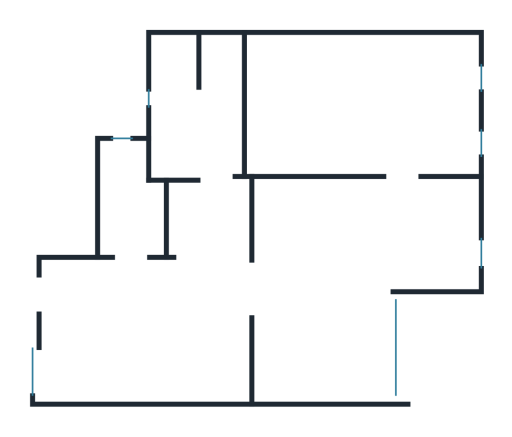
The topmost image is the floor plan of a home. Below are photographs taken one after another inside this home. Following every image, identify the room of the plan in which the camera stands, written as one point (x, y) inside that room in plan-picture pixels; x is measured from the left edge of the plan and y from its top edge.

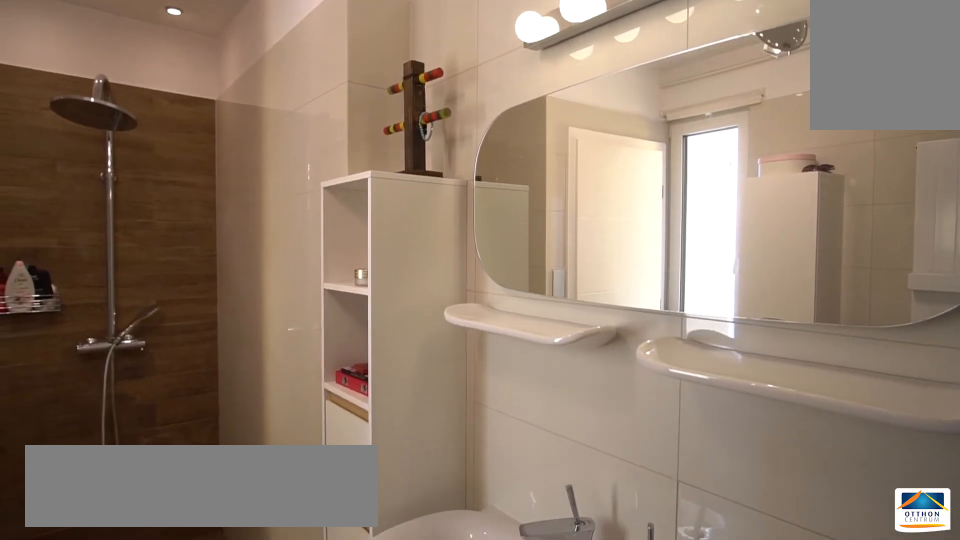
(198, 131)
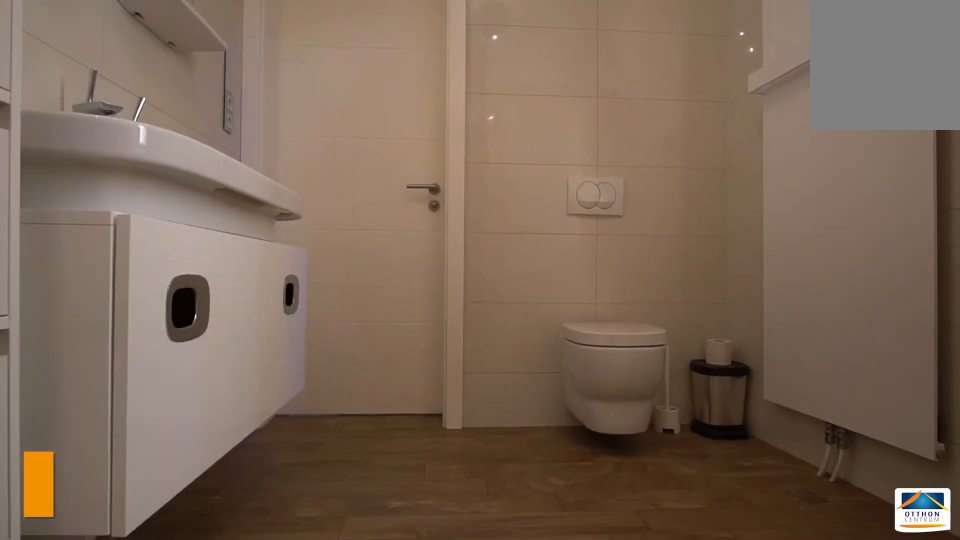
(198, 132)
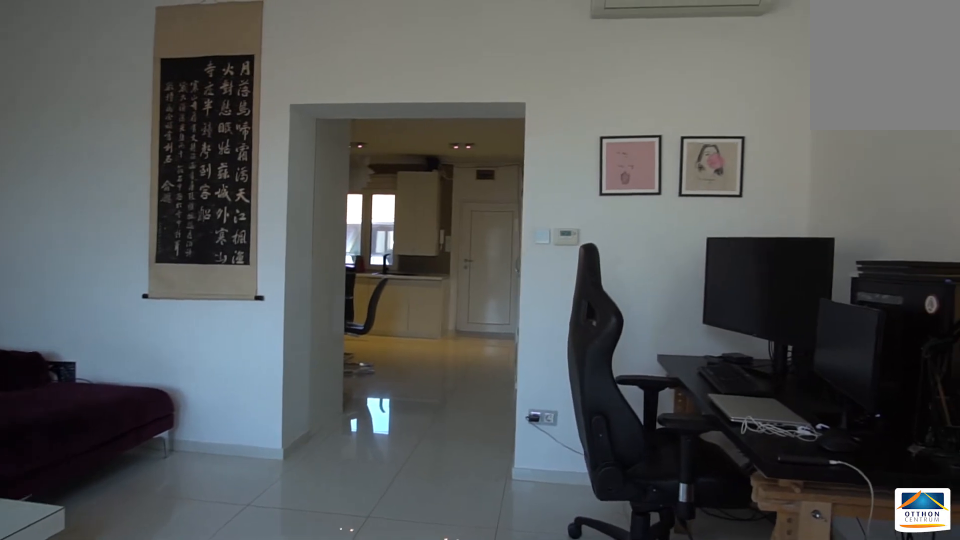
(357, 282)
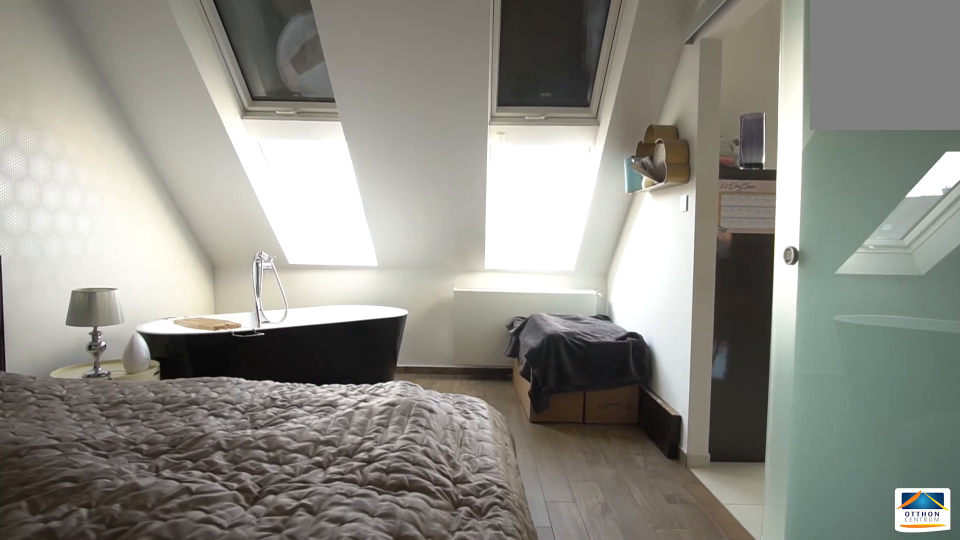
(365, 107)
